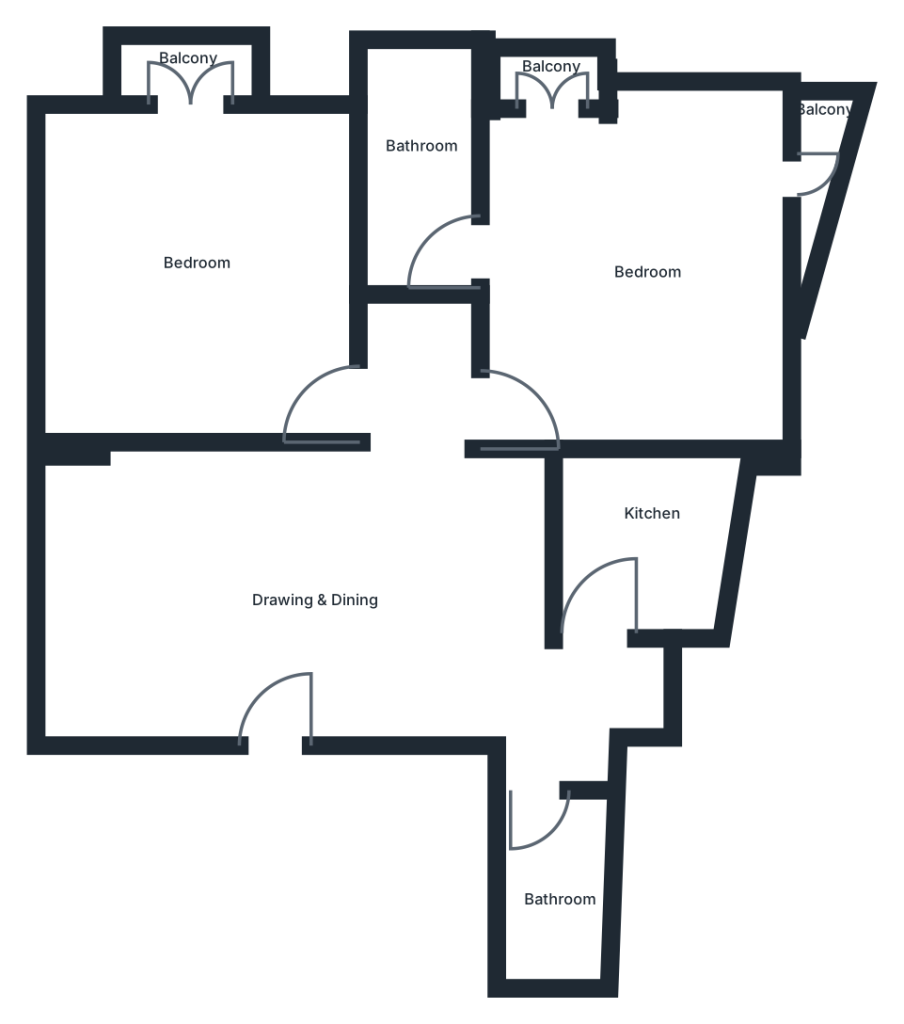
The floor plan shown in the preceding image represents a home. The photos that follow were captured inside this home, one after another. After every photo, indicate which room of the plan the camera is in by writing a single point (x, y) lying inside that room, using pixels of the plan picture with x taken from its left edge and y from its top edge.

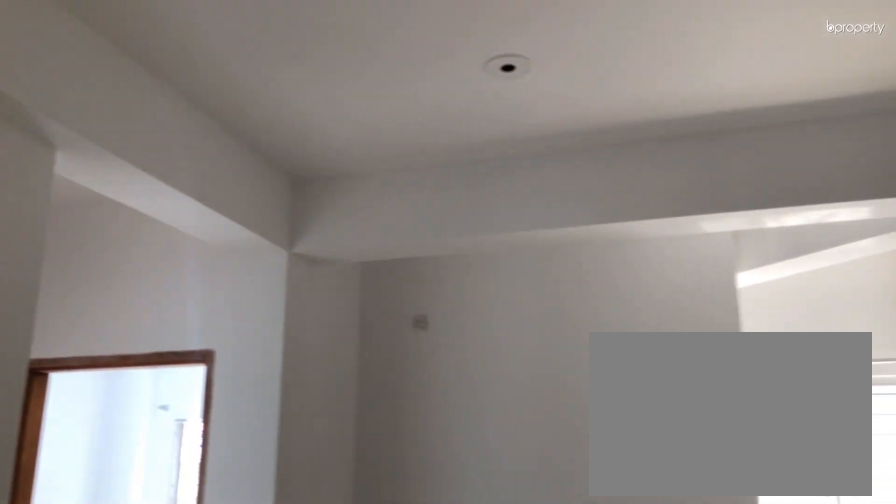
(322, 589)
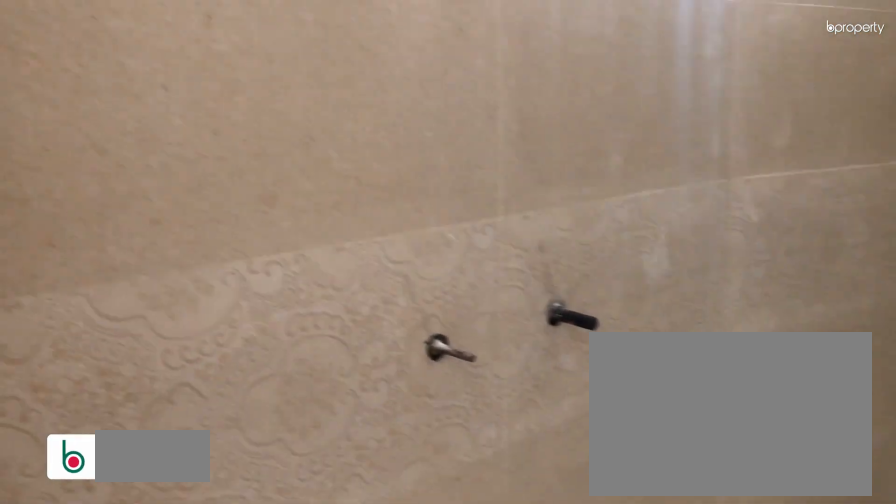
(550, 872)
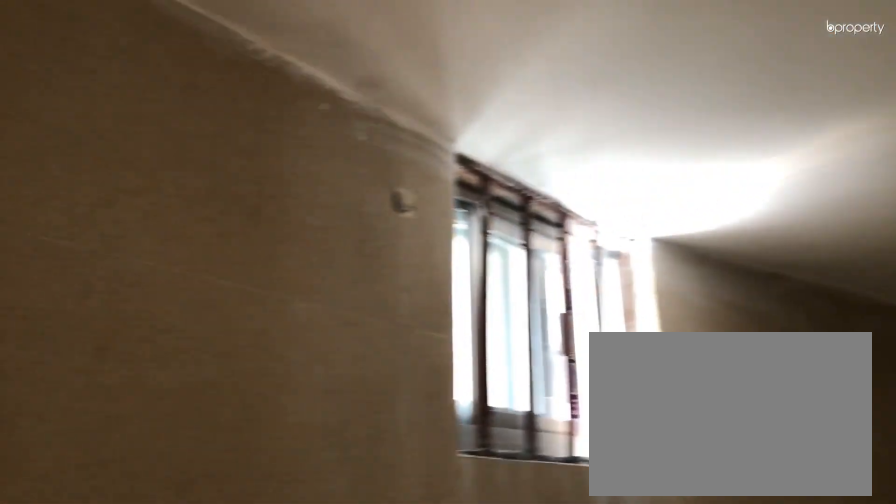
(550, 872)
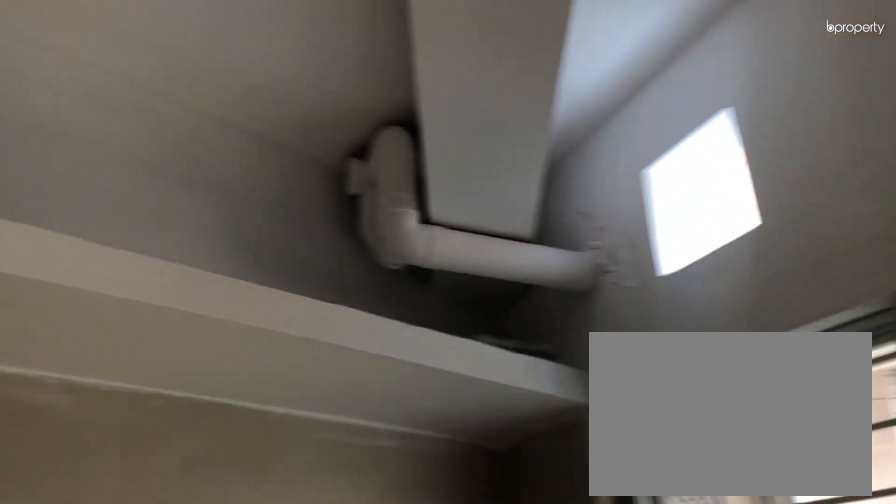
(643, 534)
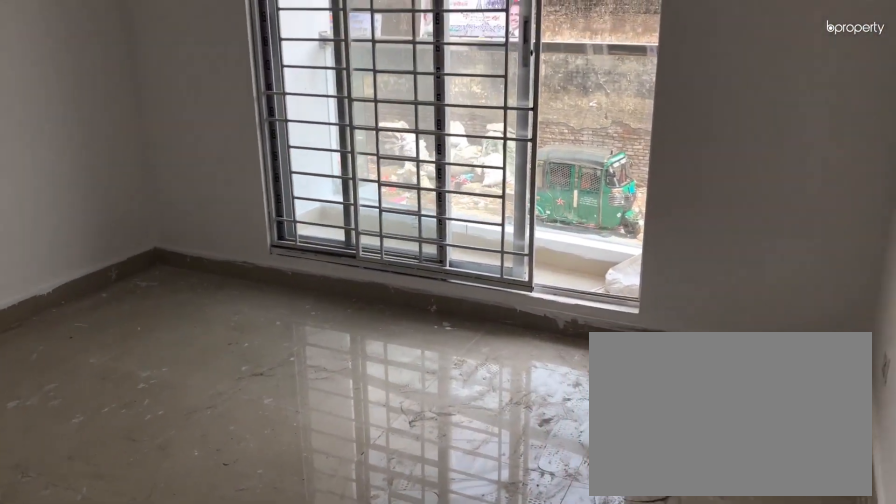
(184, 259)
